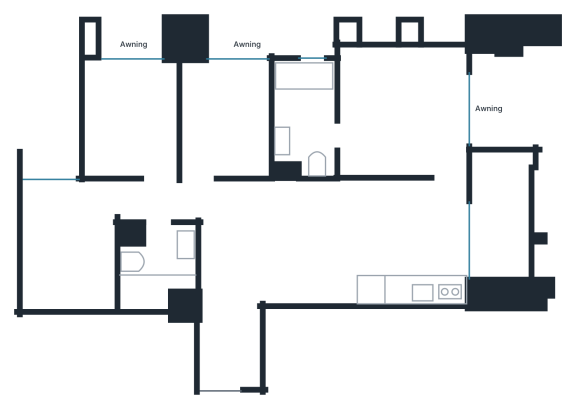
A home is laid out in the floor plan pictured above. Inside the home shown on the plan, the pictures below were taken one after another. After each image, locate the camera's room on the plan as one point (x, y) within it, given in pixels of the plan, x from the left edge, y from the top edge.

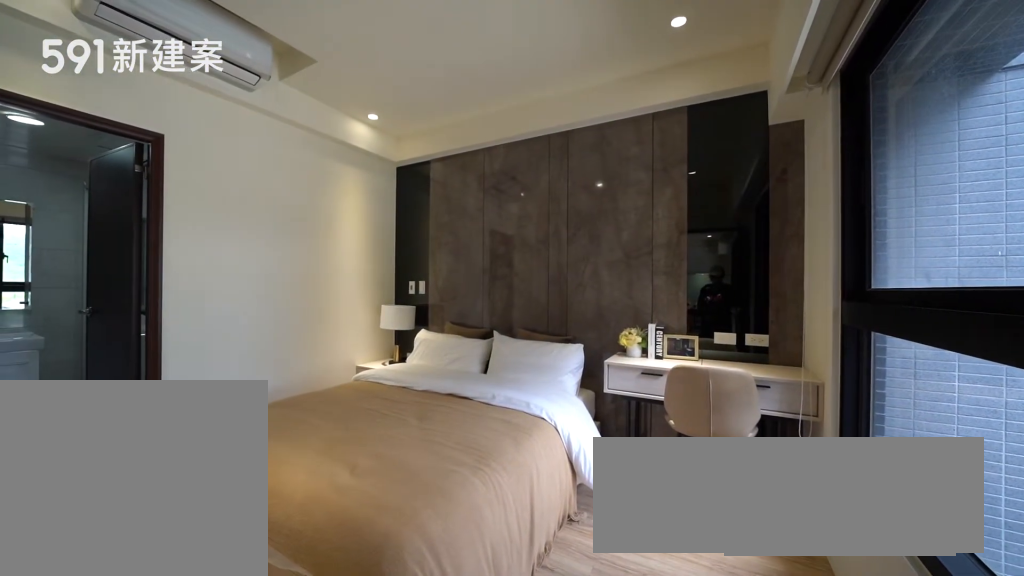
(400, 110)
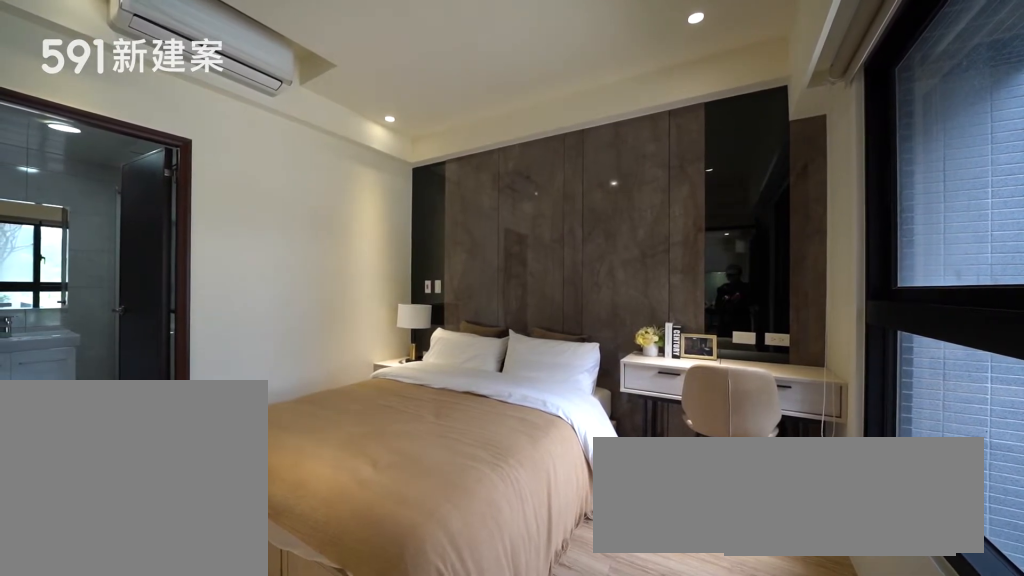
(400, 110)
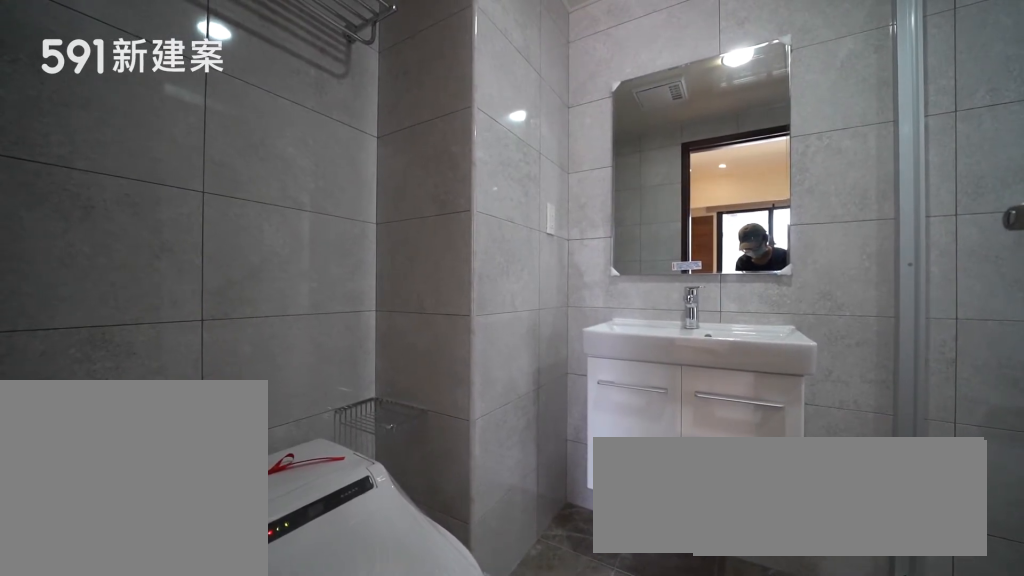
(304, 118)
